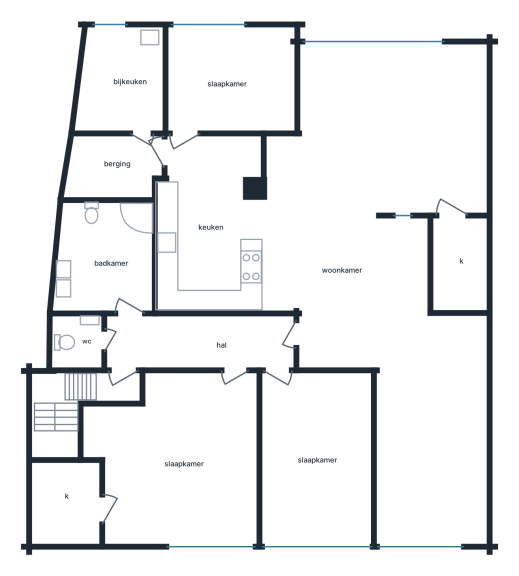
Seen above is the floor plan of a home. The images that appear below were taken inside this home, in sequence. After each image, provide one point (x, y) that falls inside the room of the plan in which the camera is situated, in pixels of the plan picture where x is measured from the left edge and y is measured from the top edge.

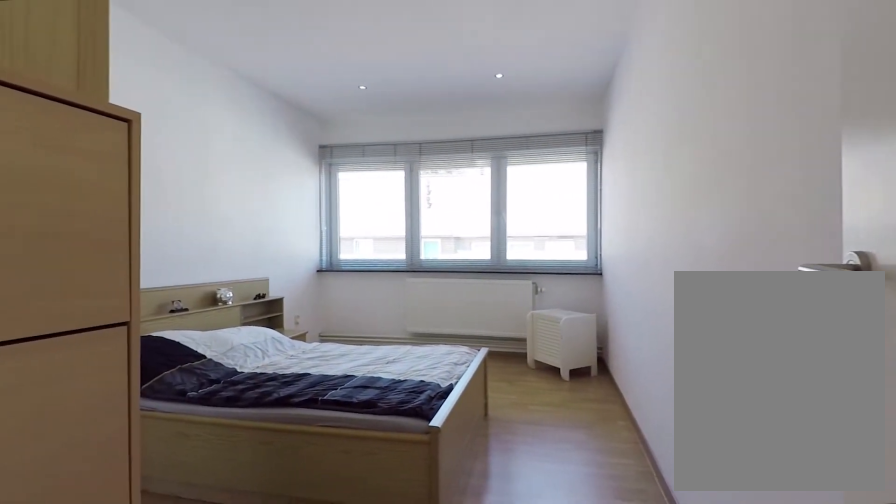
(316, 458)
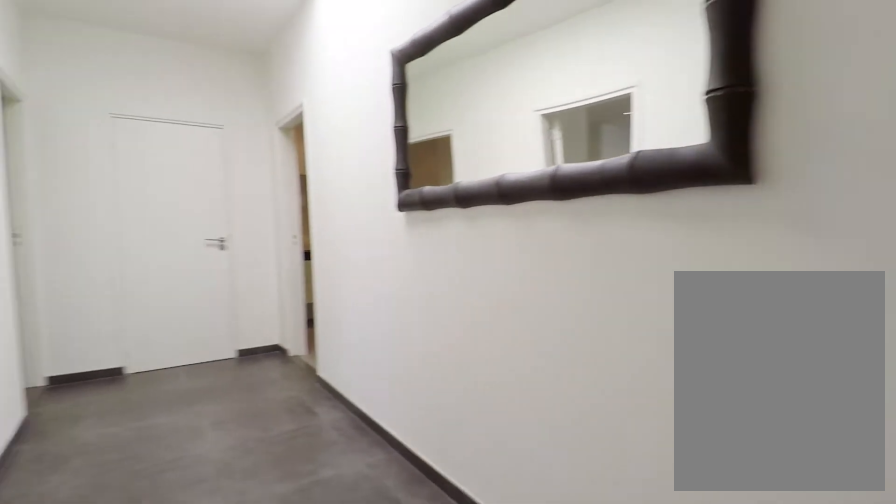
(191, 347)
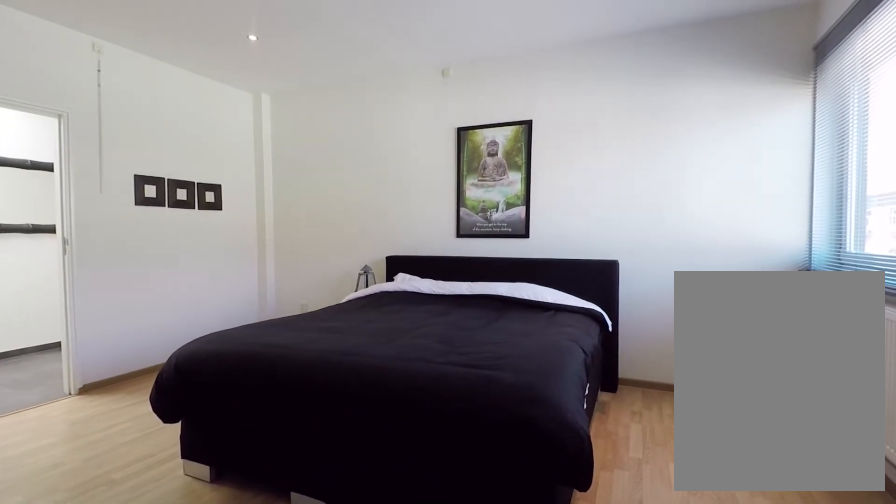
(180, 460)
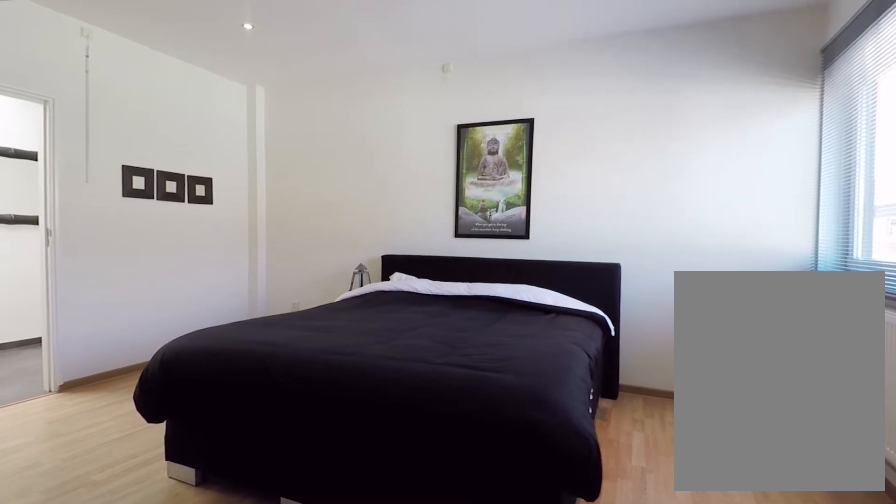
(180, 460)
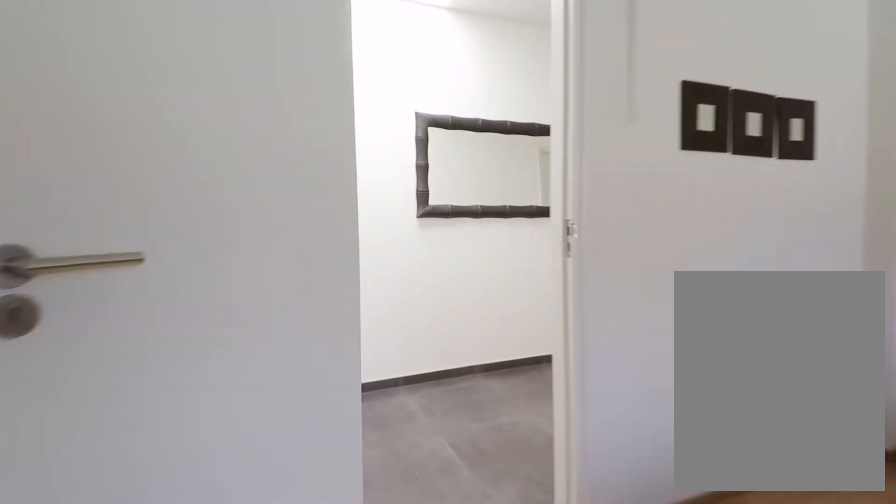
(180, 460)
